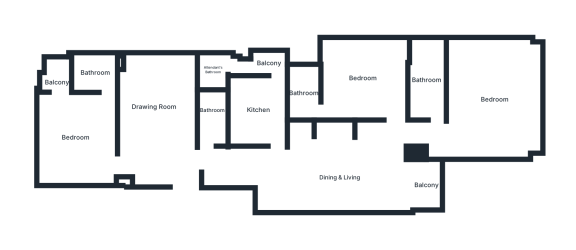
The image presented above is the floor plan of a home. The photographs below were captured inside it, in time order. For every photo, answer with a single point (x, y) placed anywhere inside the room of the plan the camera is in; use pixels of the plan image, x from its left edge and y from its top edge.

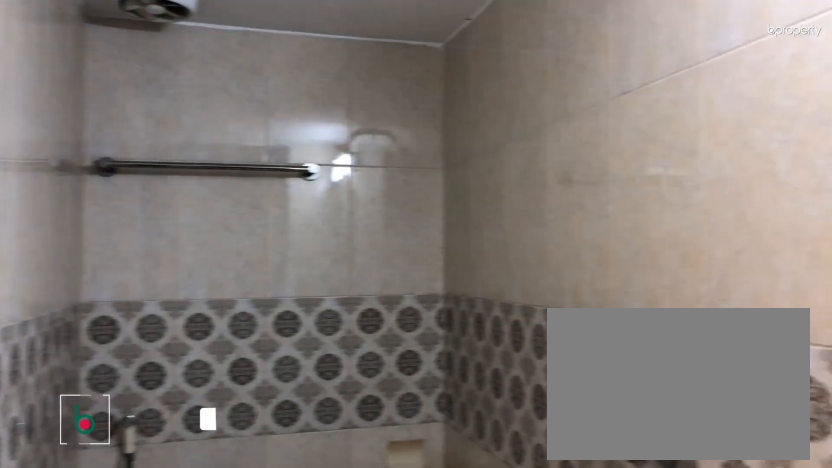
(212, 115)
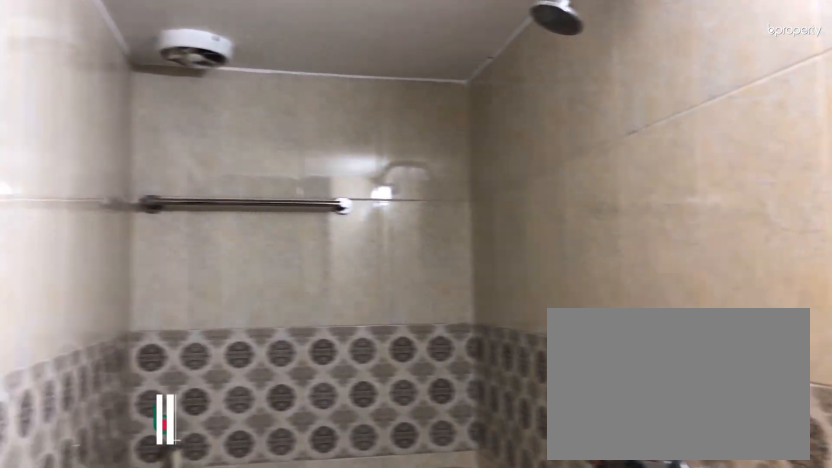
(212, 115)
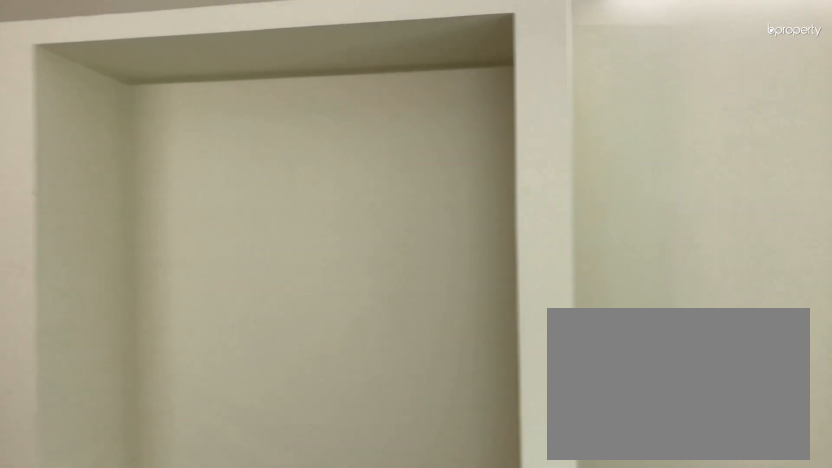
(339, 174)
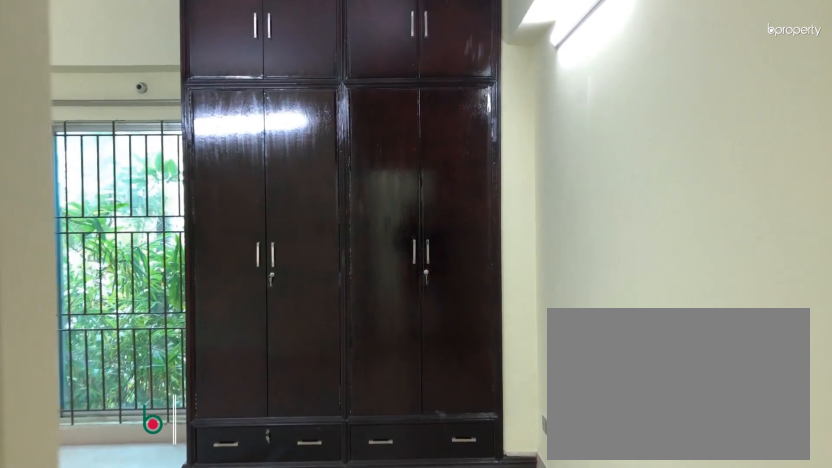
(477, 139)
